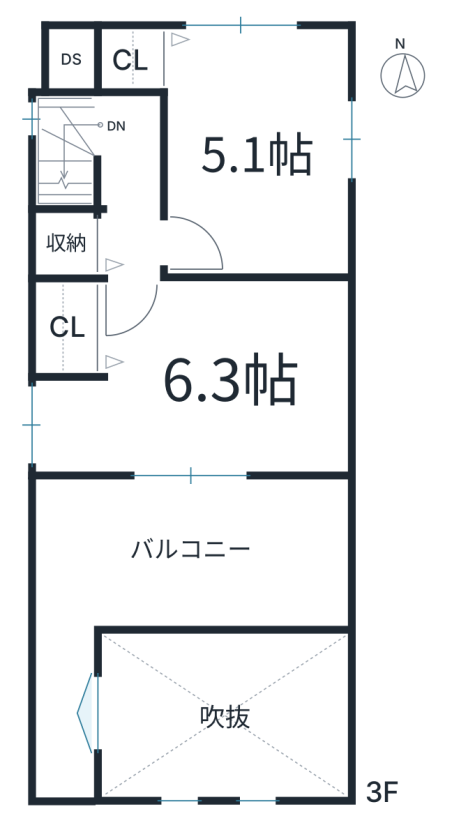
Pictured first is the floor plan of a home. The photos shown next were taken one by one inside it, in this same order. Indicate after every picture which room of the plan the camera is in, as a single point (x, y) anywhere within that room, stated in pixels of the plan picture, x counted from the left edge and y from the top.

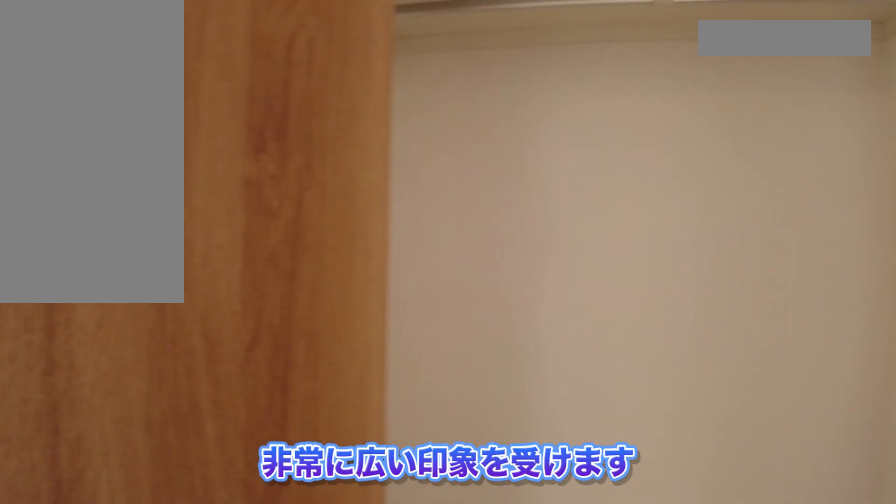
(210, 381)
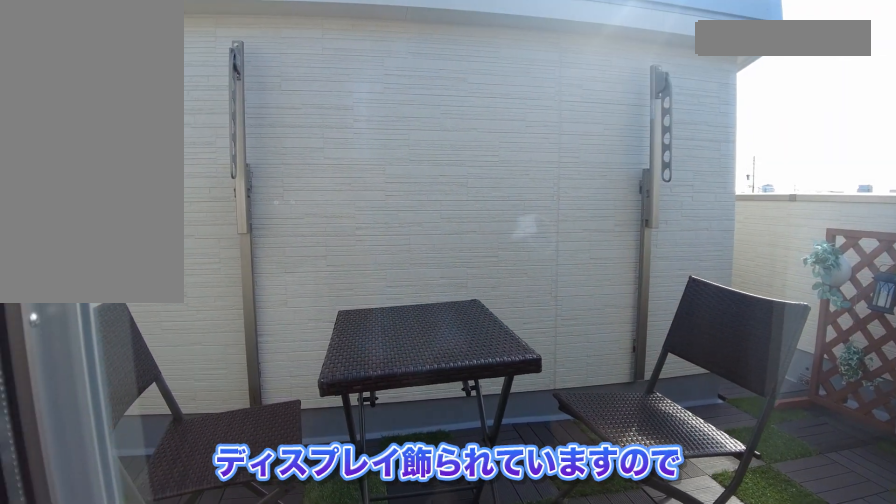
(195, 548)
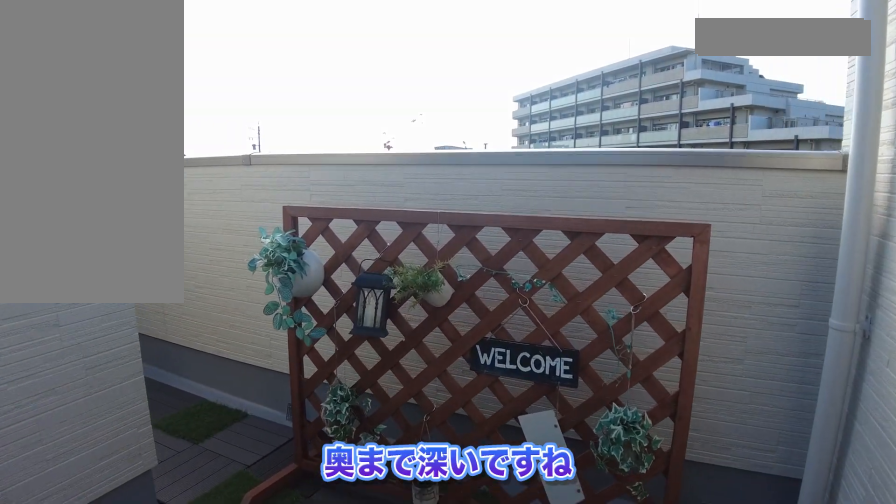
(195, 548)
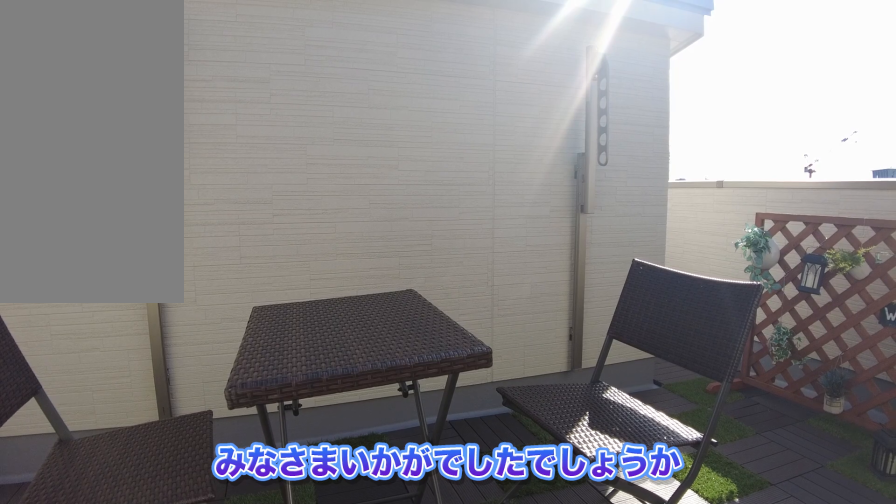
(197, 552)
